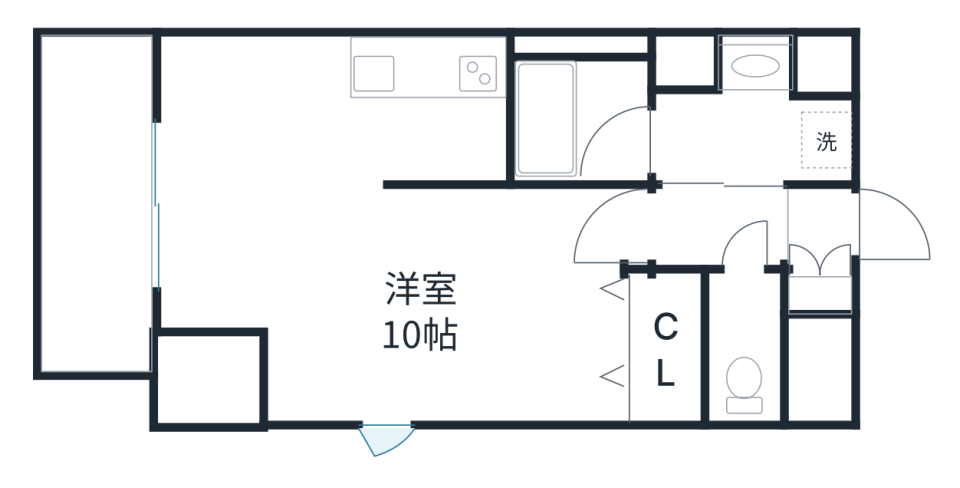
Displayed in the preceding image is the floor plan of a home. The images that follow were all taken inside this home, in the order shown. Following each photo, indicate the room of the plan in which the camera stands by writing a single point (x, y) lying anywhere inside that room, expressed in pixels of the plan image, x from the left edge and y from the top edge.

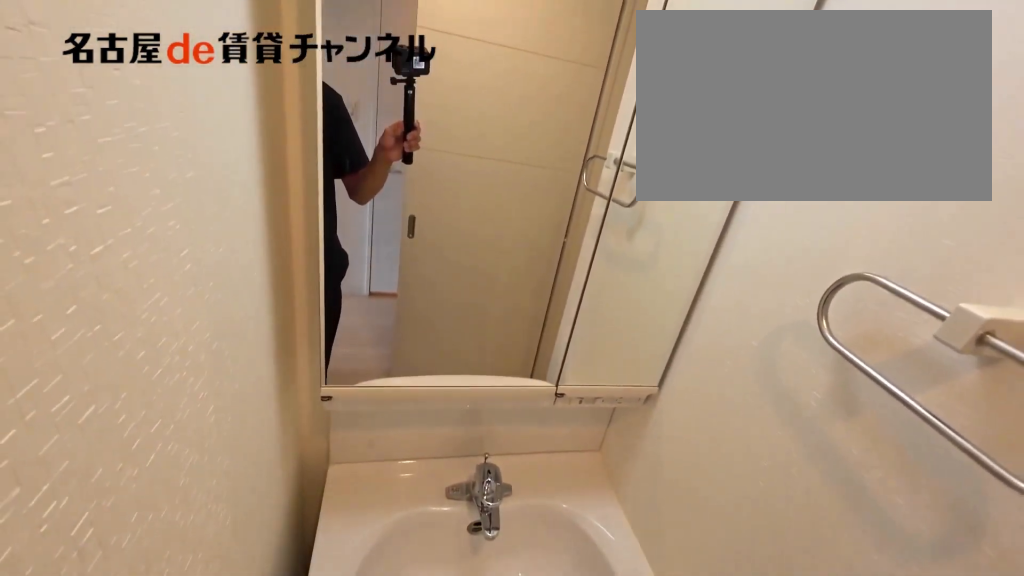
(750, 107)
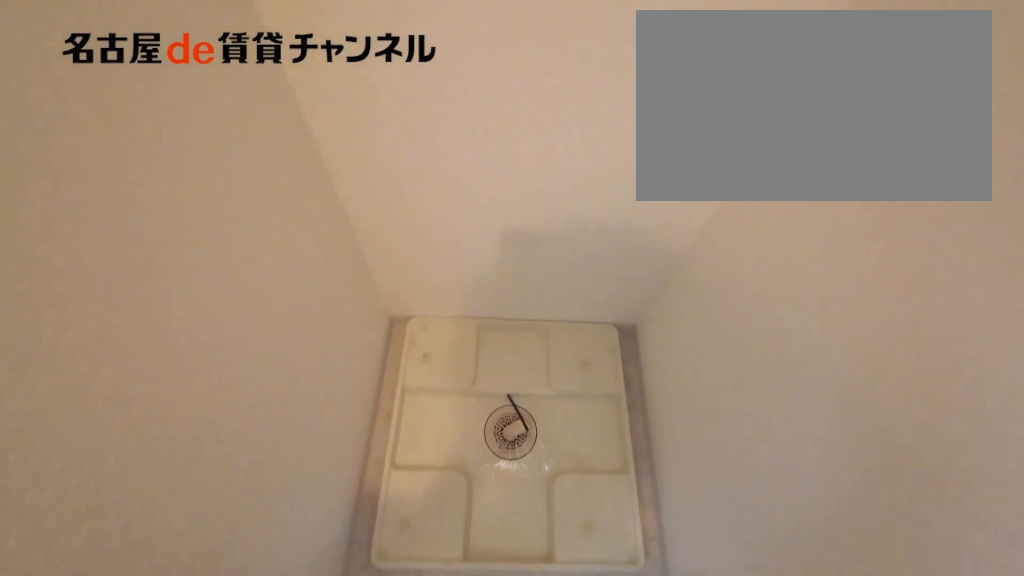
(750, 107)
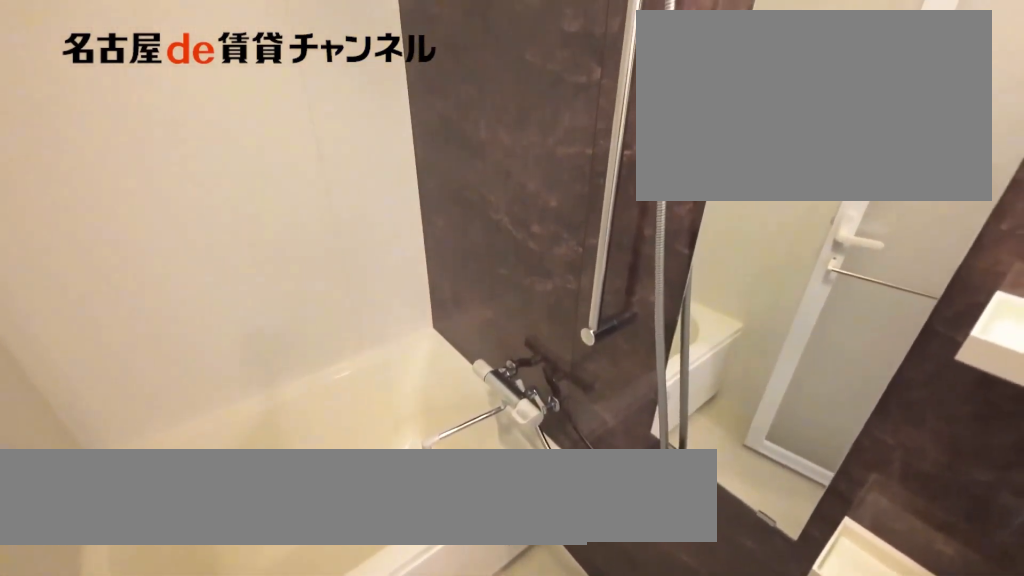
(584, 107)
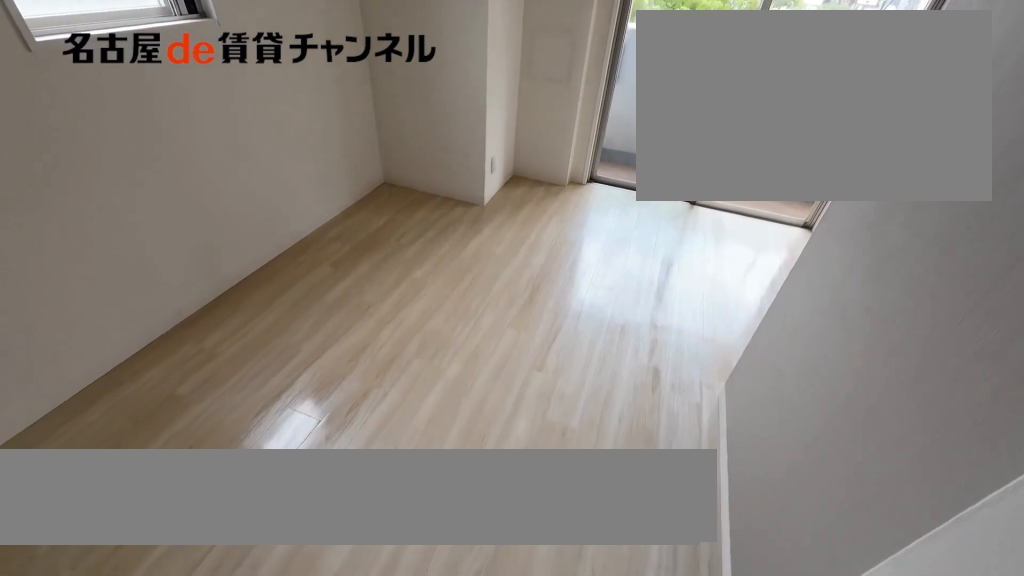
(436, 321)
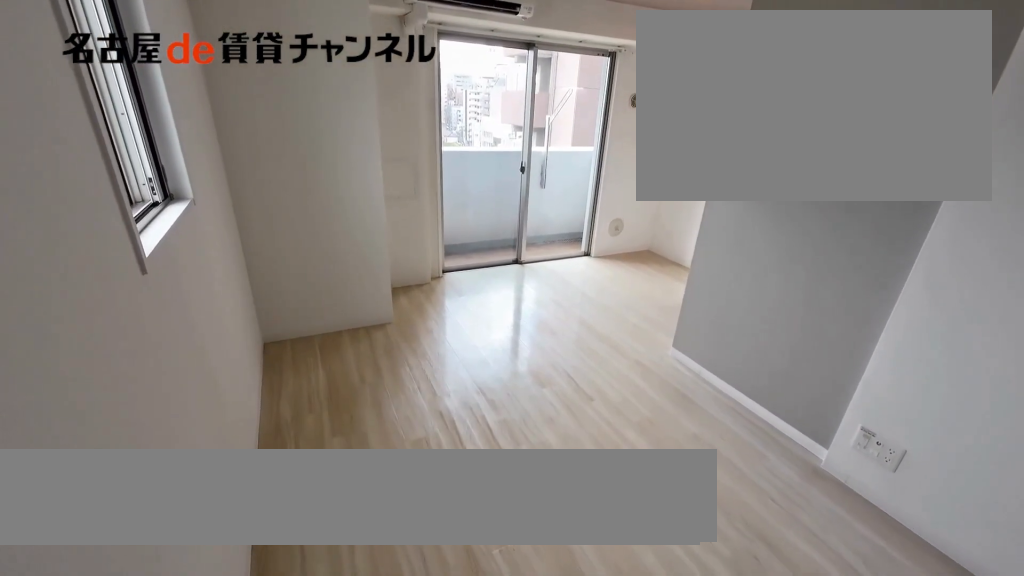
(436, 321)
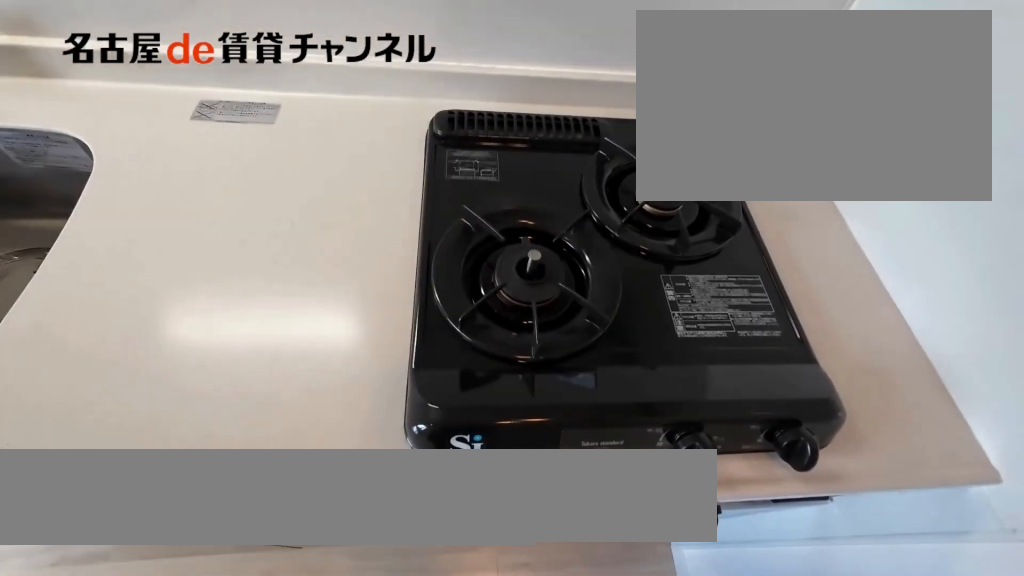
(430, 107)
